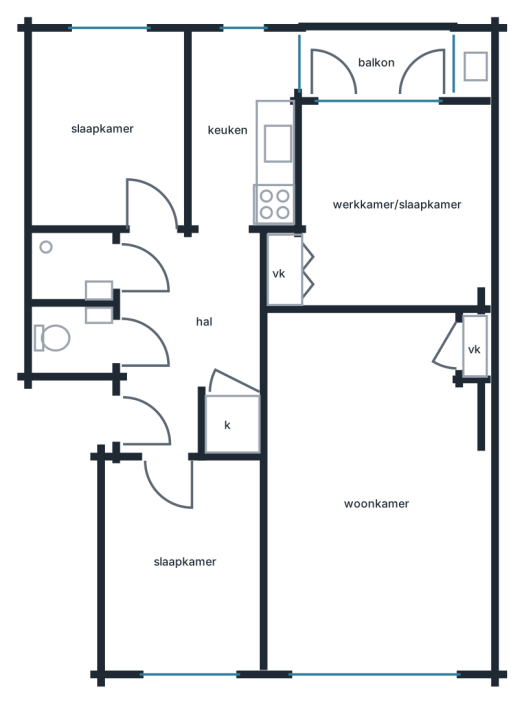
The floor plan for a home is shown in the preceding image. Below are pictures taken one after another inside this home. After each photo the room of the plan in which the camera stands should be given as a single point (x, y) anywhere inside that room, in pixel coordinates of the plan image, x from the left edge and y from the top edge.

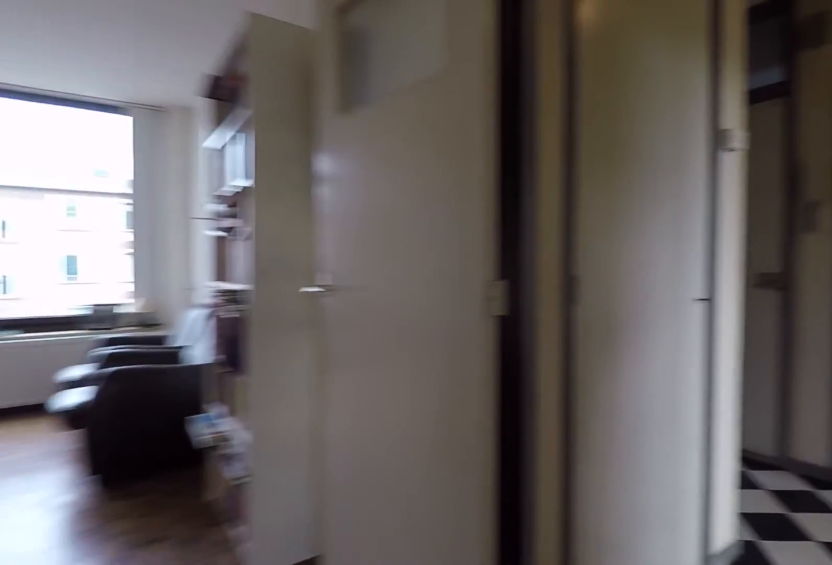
(373, 496)
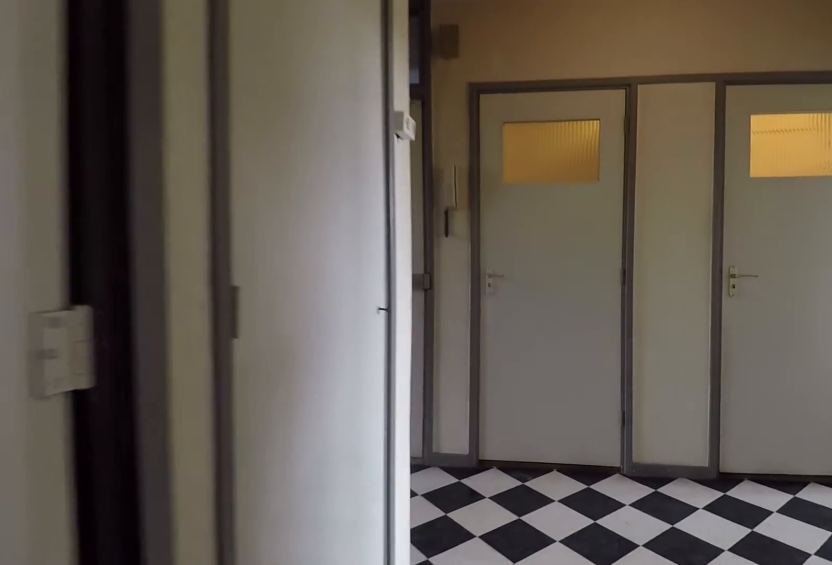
(373, 496)
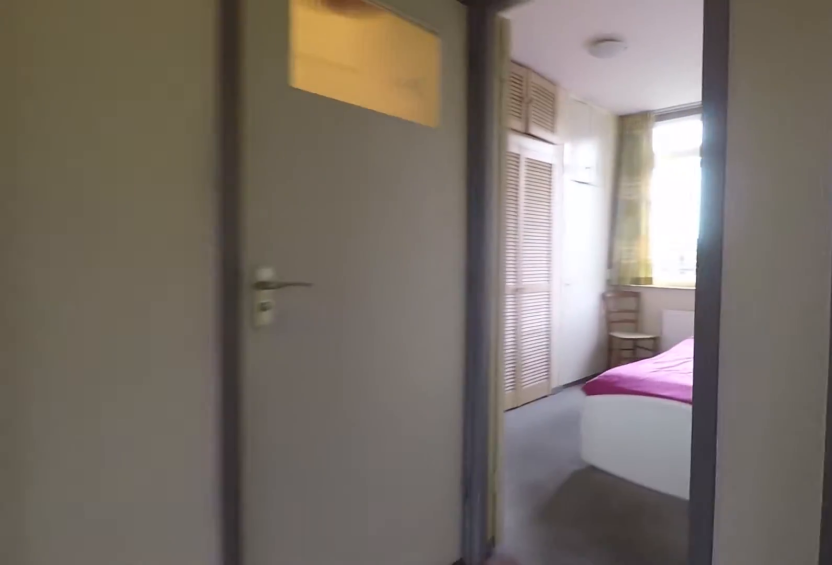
(183, 331)
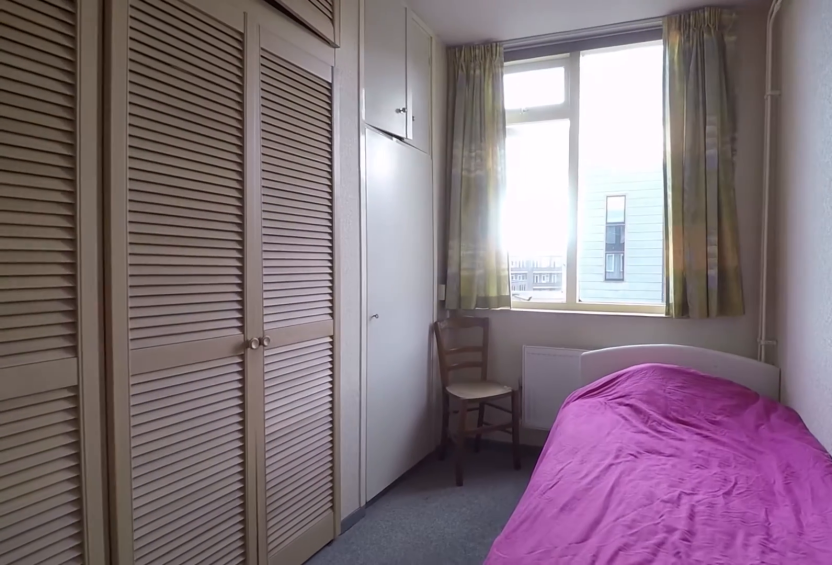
(113, 131)
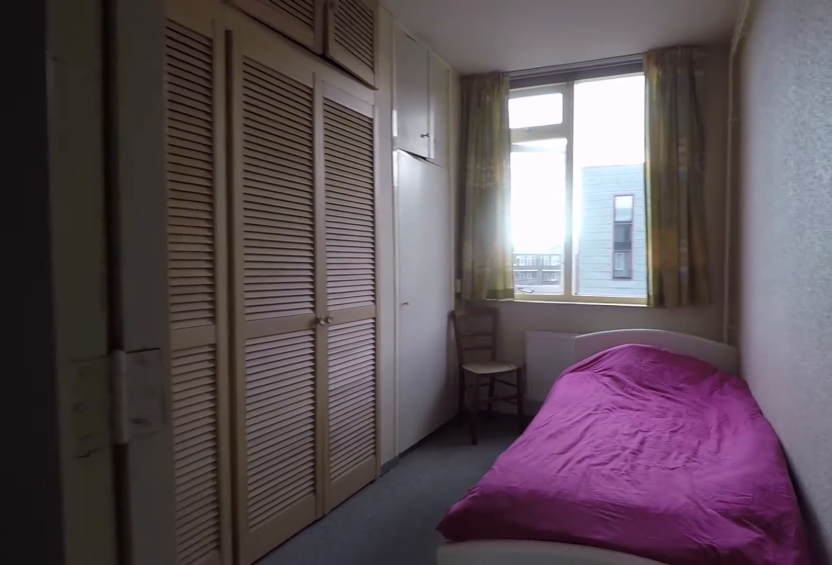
(113, 131)
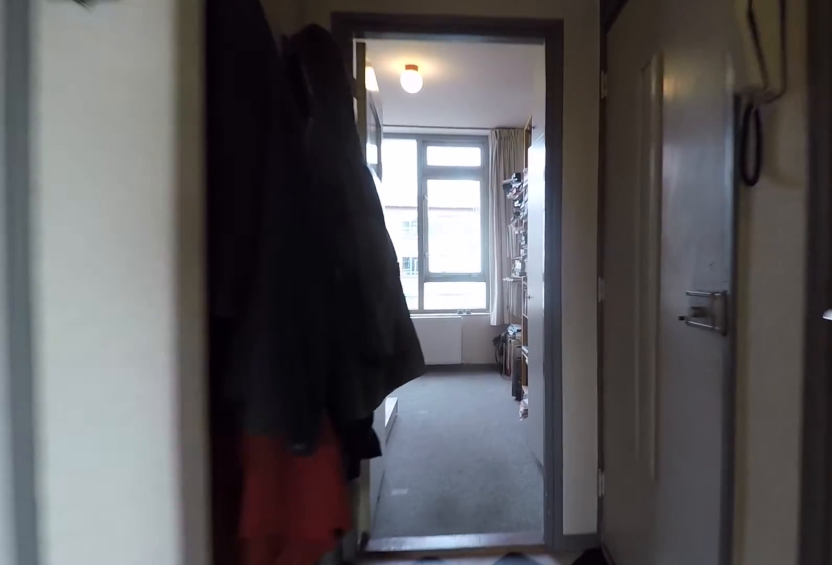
(184, 330)
